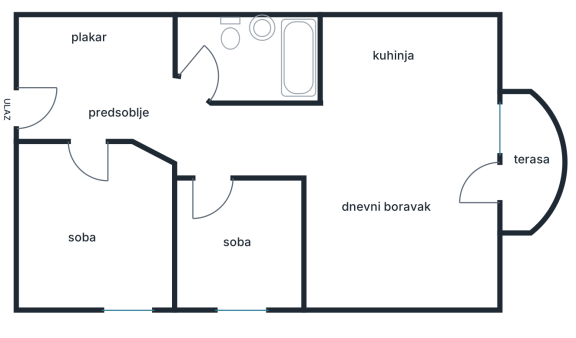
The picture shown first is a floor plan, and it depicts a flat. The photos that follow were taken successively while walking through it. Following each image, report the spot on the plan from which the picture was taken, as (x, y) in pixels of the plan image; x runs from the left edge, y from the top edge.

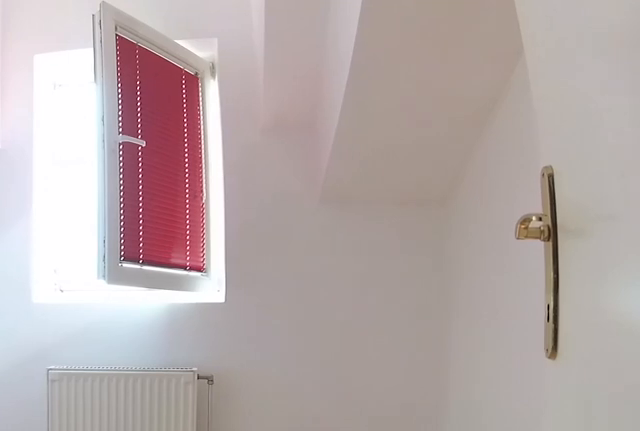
(209, 180)
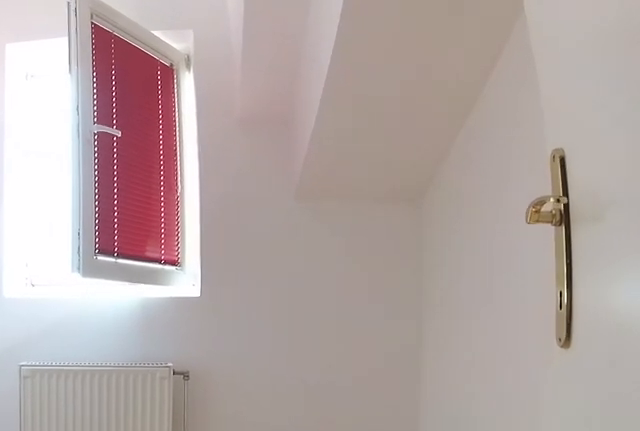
(209, 195)
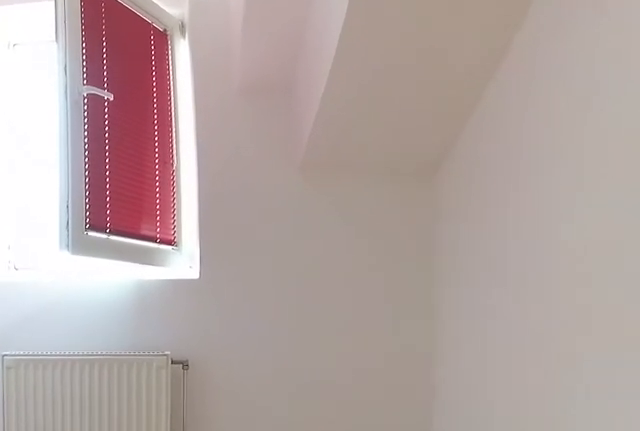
(209, 209)
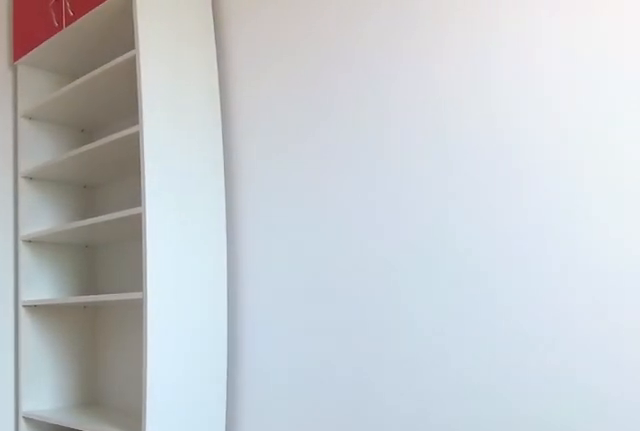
(201, 274)
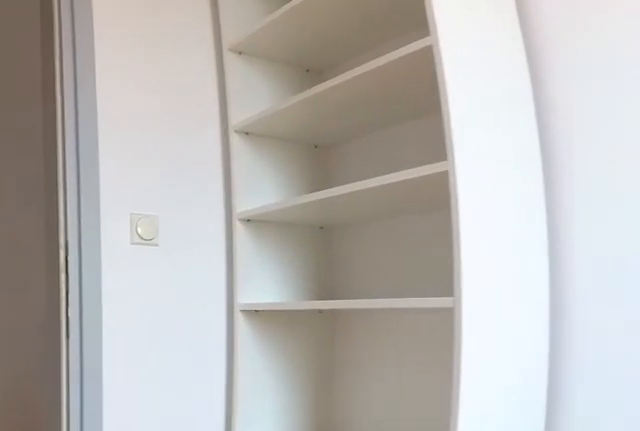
(207, 238)
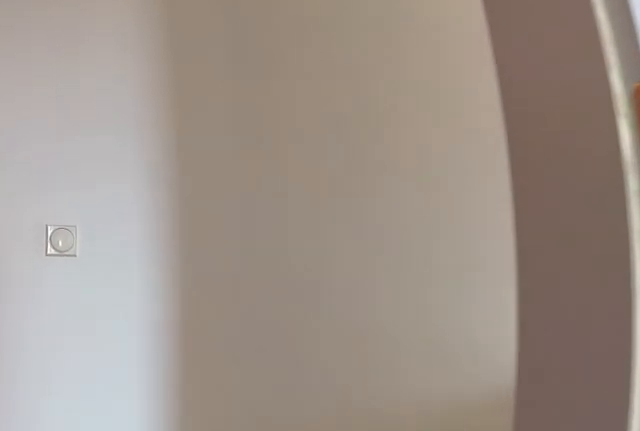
(207, 199)
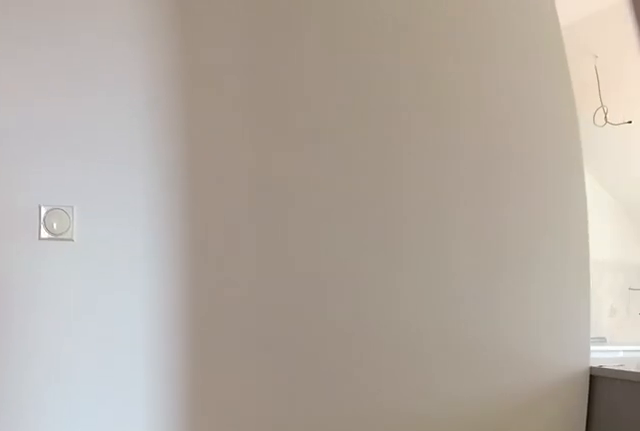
(208, 191)
